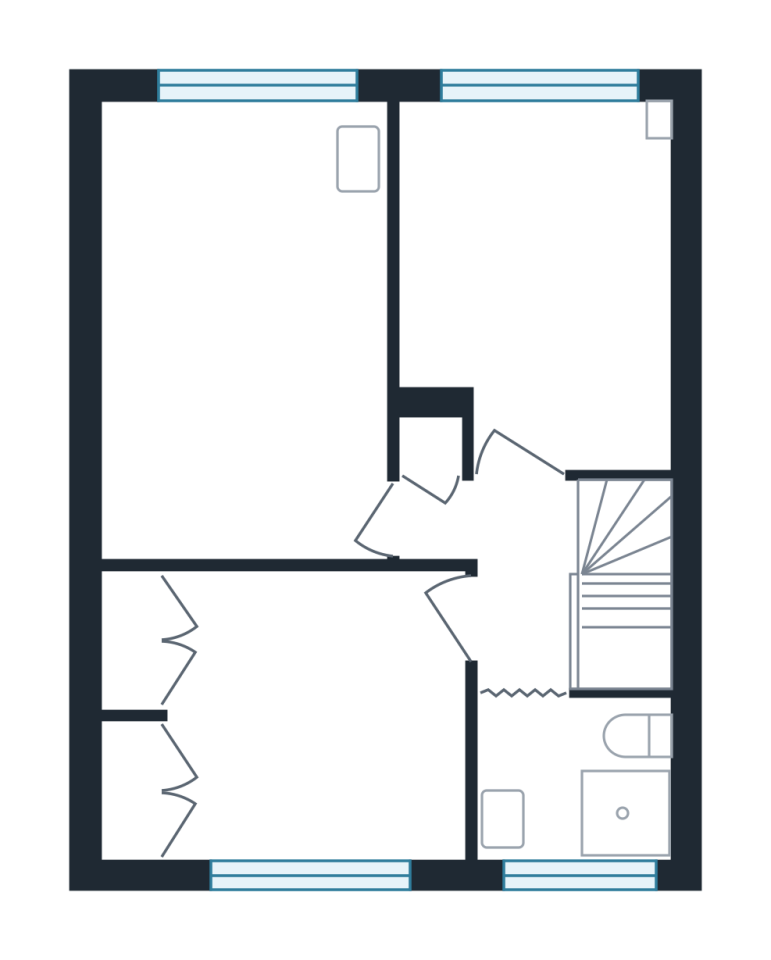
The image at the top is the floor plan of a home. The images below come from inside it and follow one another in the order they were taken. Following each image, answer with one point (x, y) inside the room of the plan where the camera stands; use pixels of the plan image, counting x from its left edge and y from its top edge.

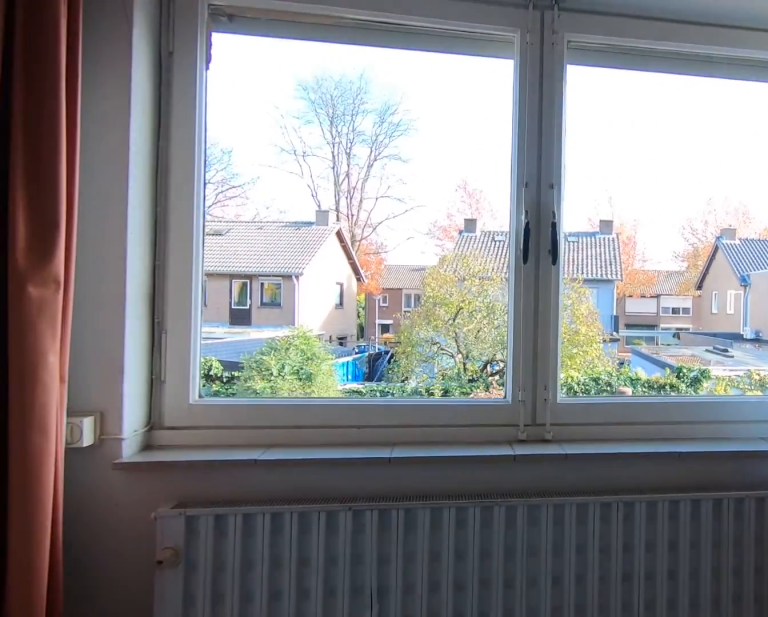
(542, 279)
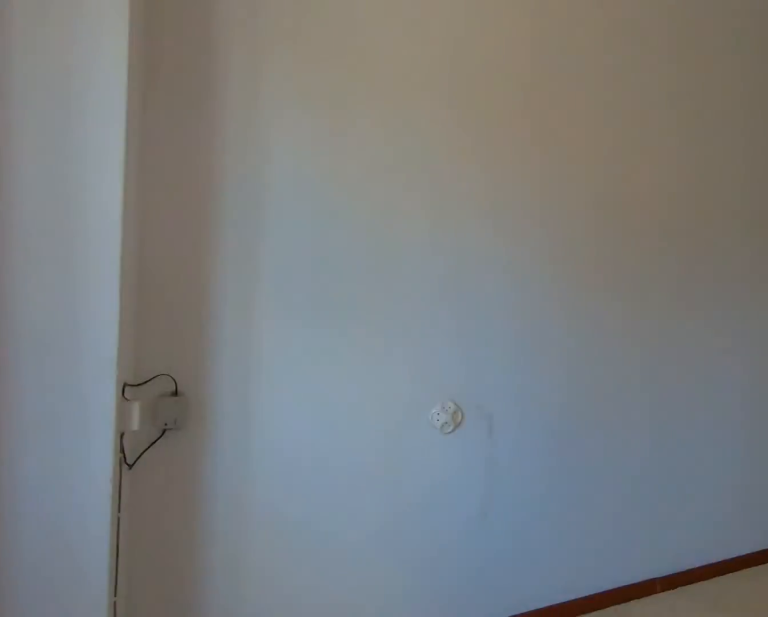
(542, 279)
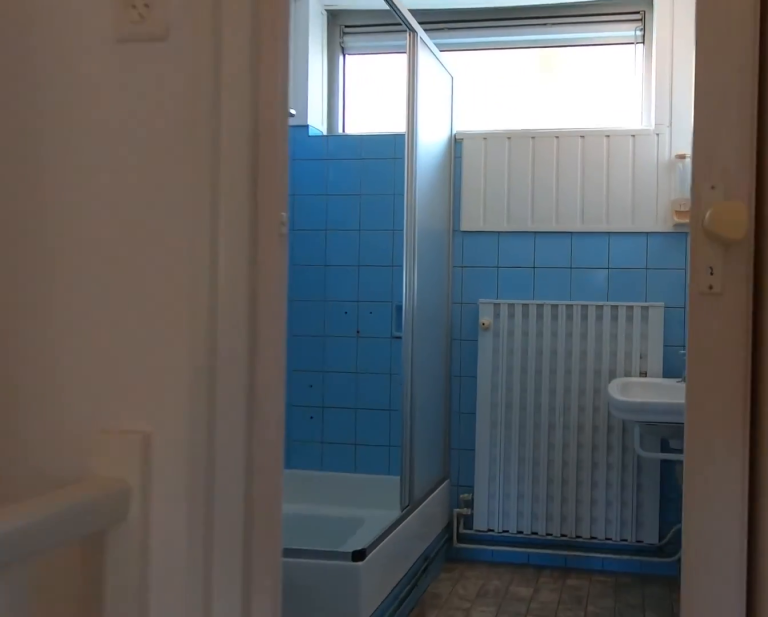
(506, 570)
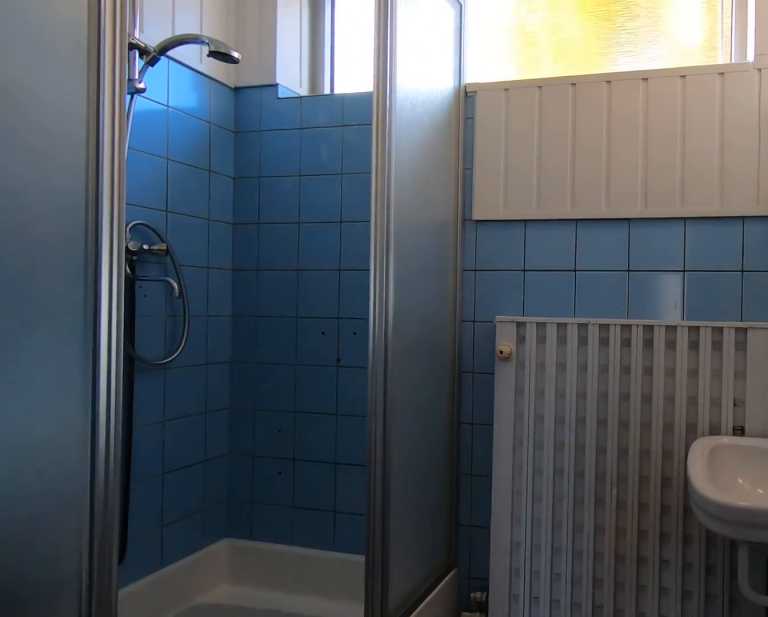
(573, 778)
